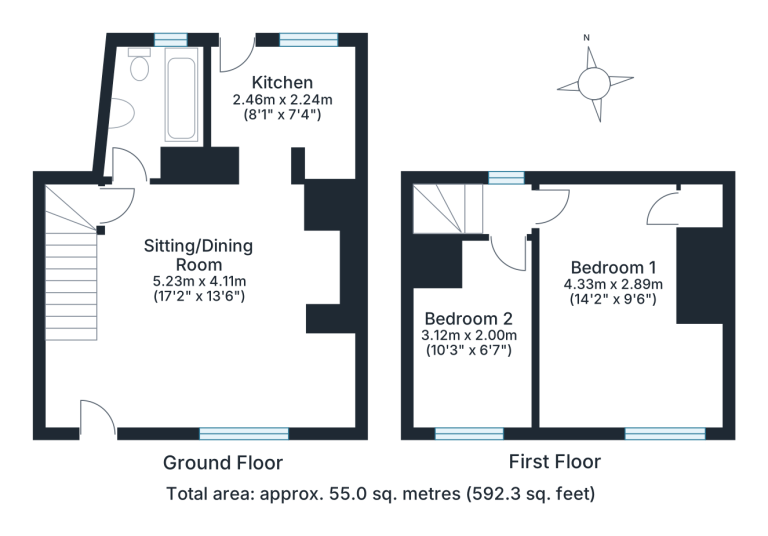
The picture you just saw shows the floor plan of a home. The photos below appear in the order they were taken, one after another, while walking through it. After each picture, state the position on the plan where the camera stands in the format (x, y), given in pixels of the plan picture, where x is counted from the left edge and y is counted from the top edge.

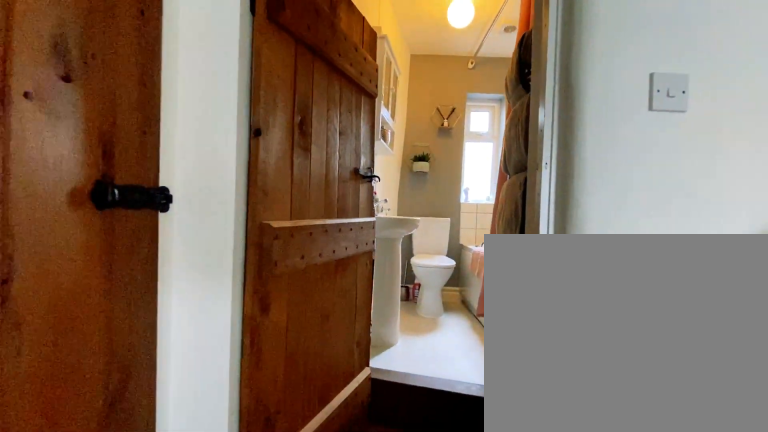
(136, 207)
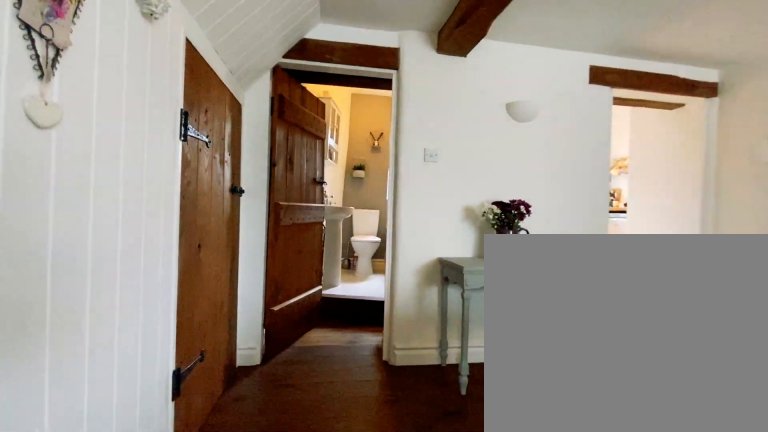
(138, 270)
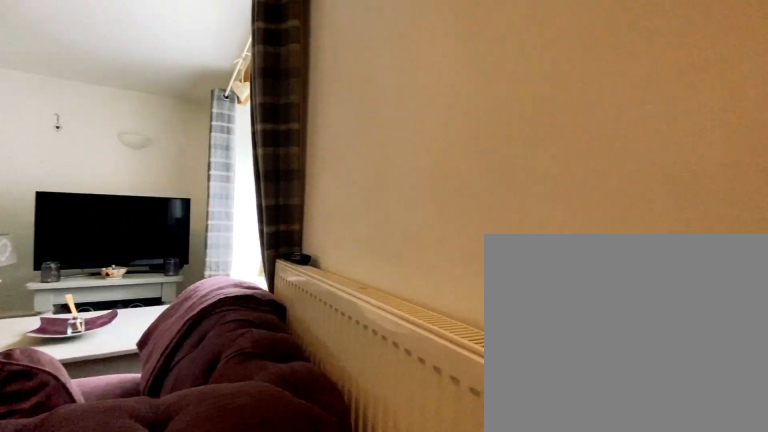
(77, 385)
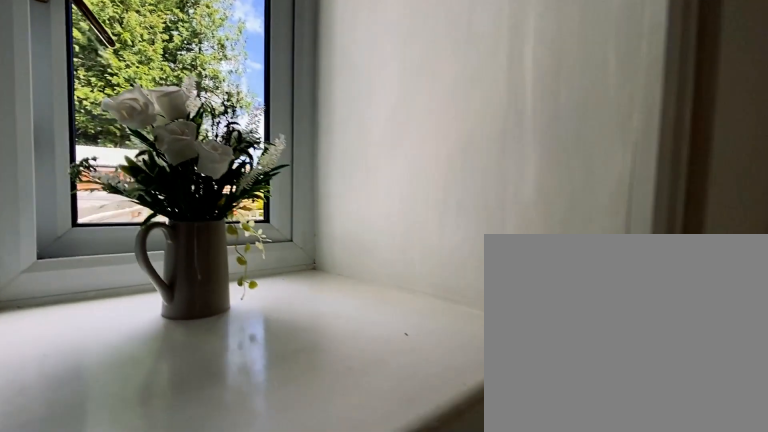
(507, 225)
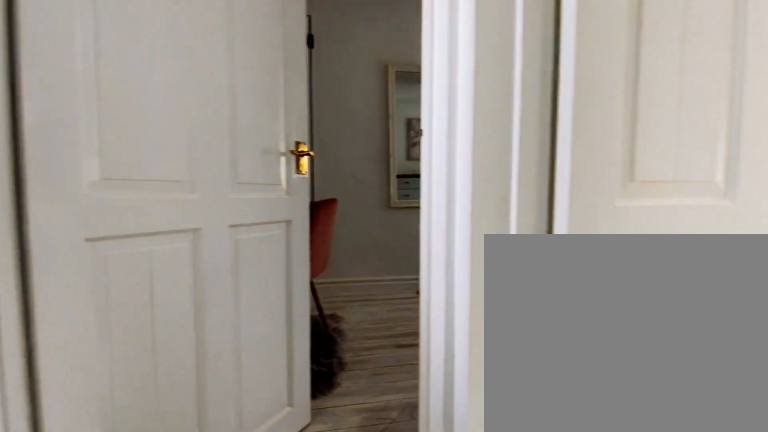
(504, 238)
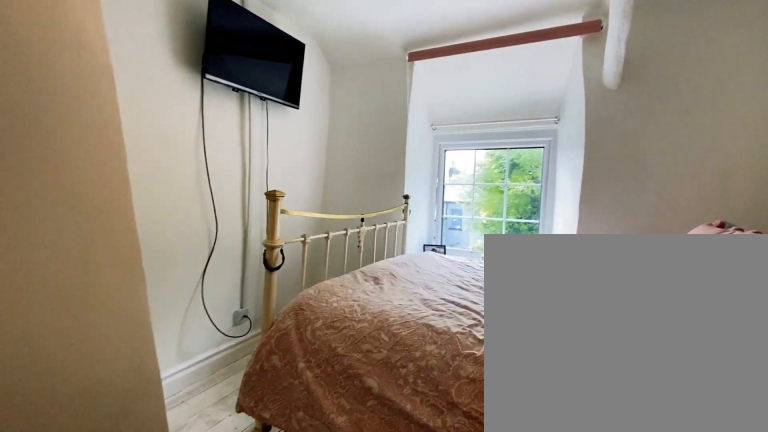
(606, 321)
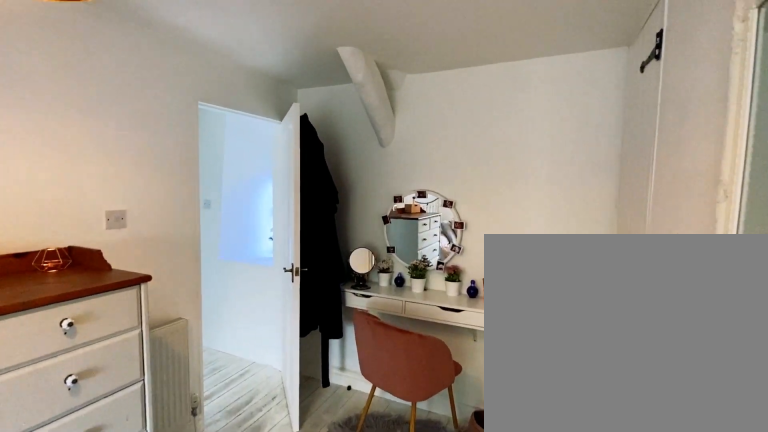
(615, 334)
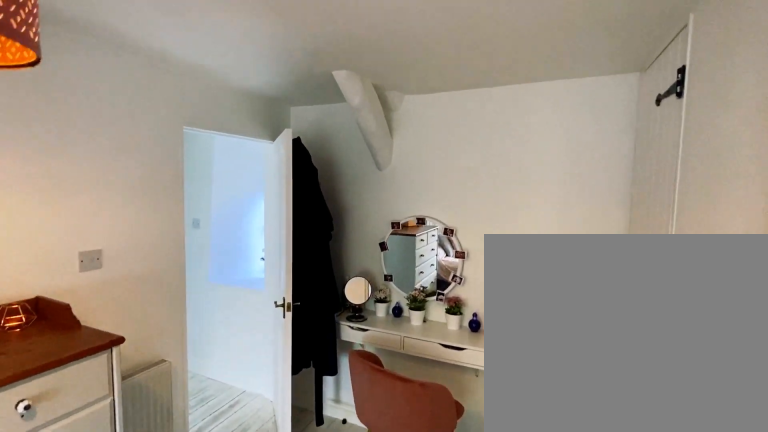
(615, 334)
